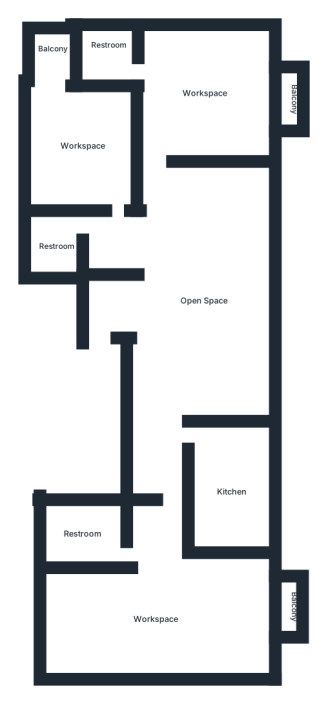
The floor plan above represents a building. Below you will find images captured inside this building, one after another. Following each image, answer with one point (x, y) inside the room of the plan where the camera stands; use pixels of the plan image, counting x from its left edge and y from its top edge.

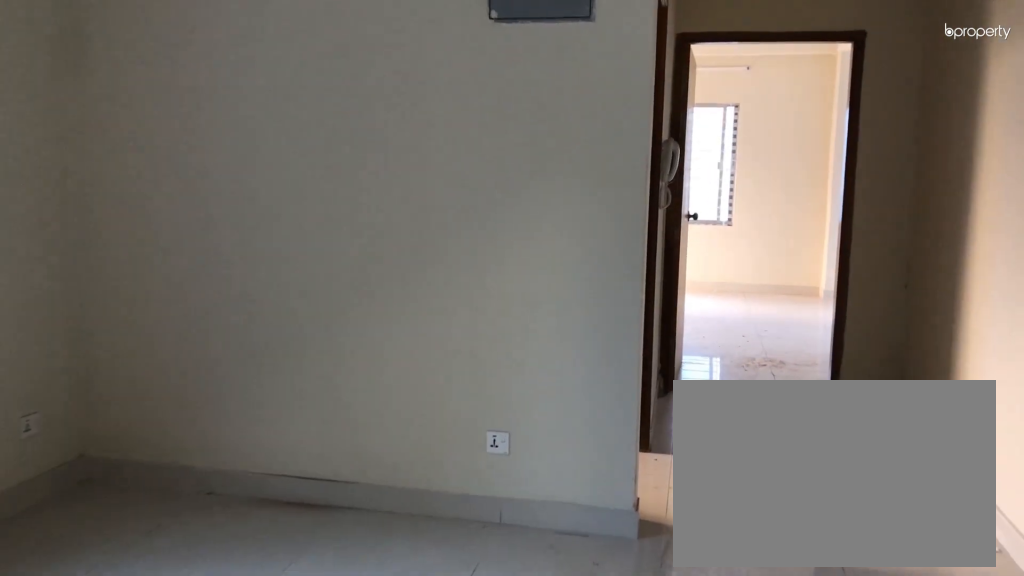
(197, 288)
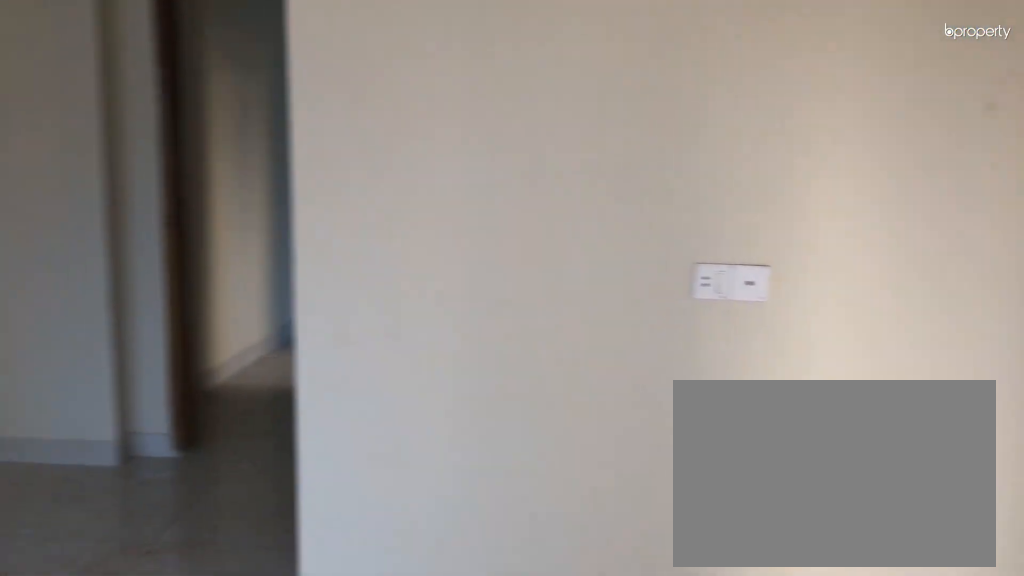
(158, 621)
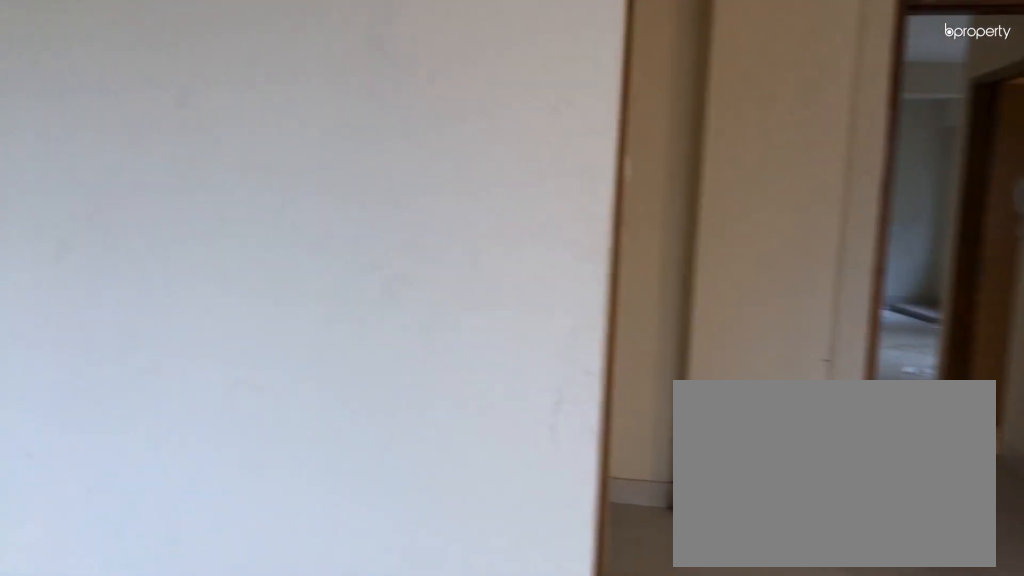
(158, 621)
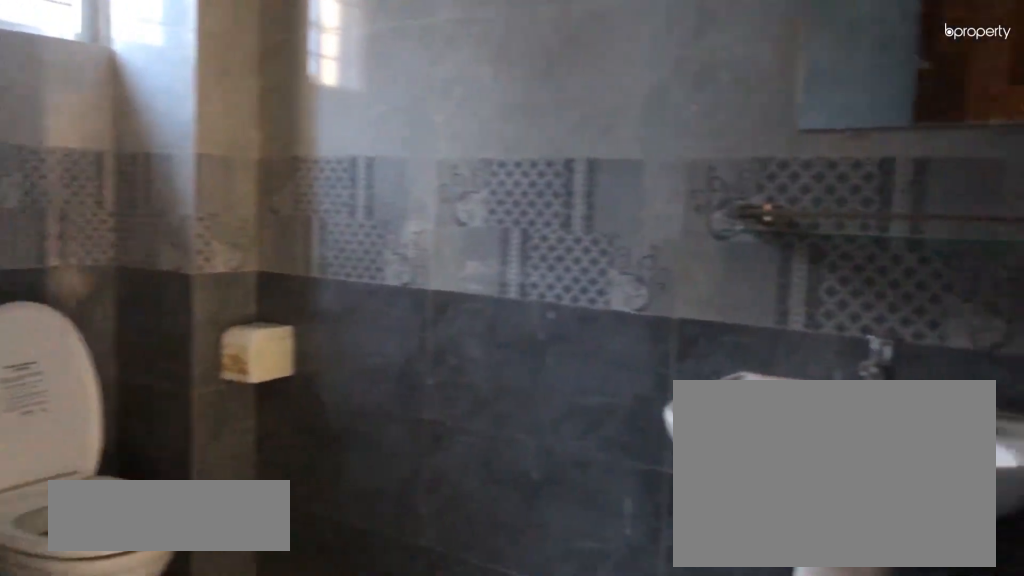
(82, 535)
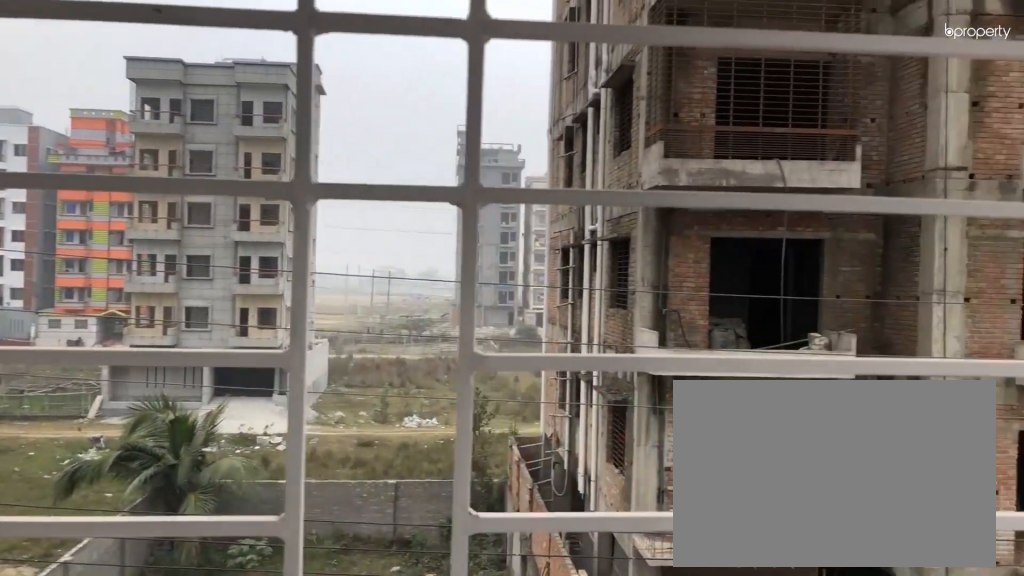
(284, 615)
